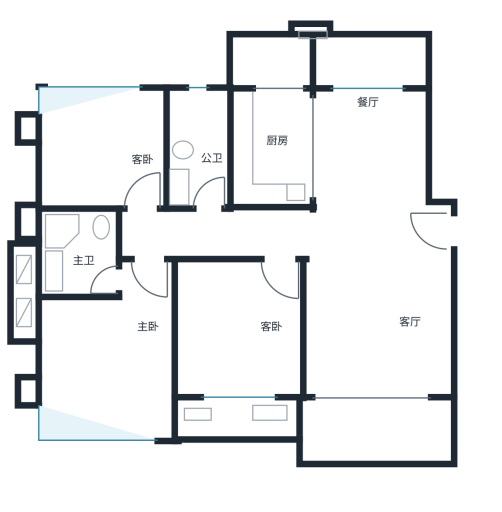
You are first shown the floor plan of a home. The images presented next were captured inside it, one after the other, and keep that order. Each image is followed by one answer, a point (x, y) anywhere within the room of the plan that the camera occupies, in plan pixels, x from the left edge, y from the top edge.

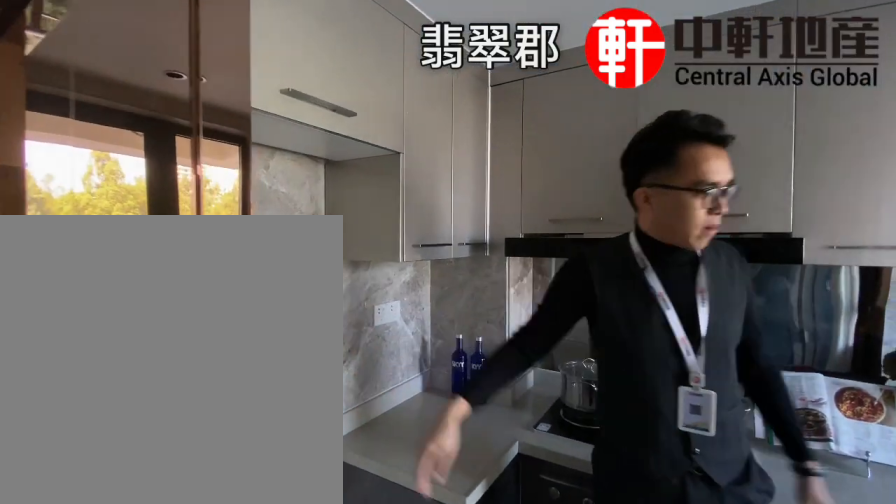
(282, 135)
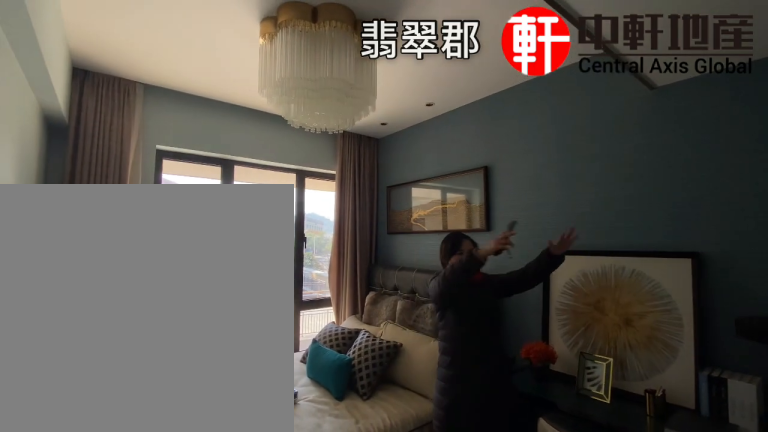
(239, 329)
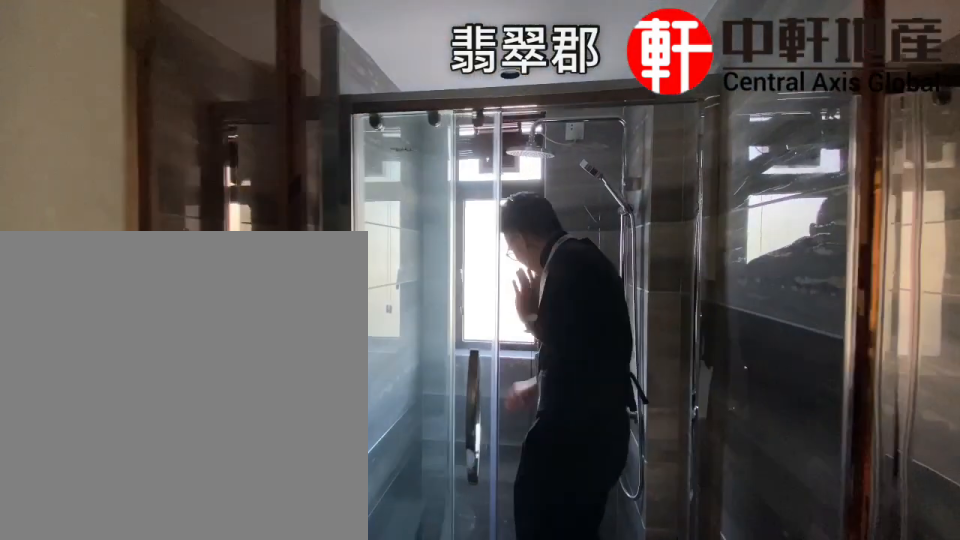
(193, 153)
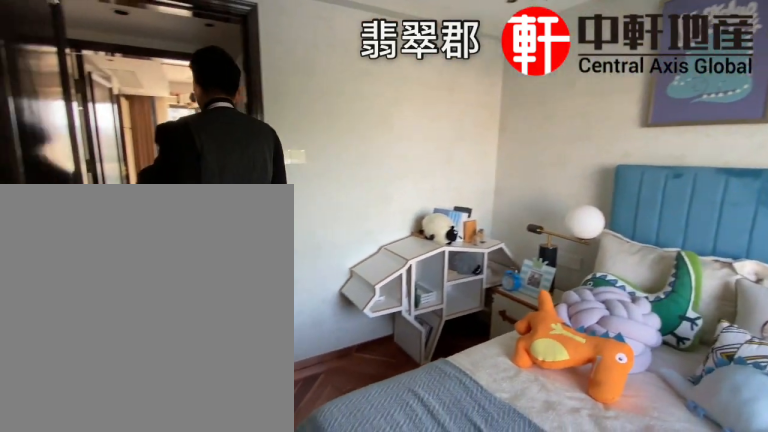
(107, 156)
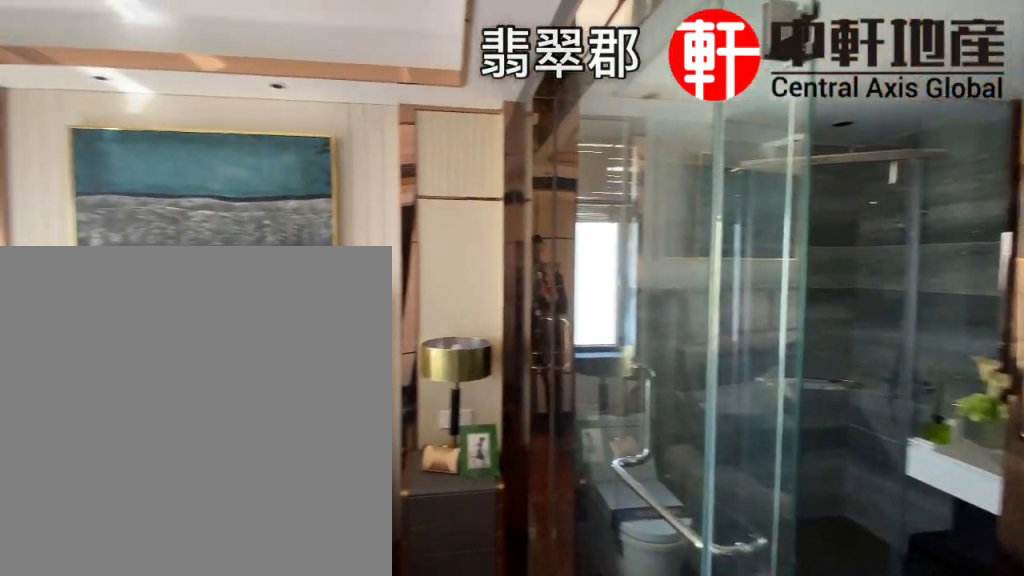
(102, 357)
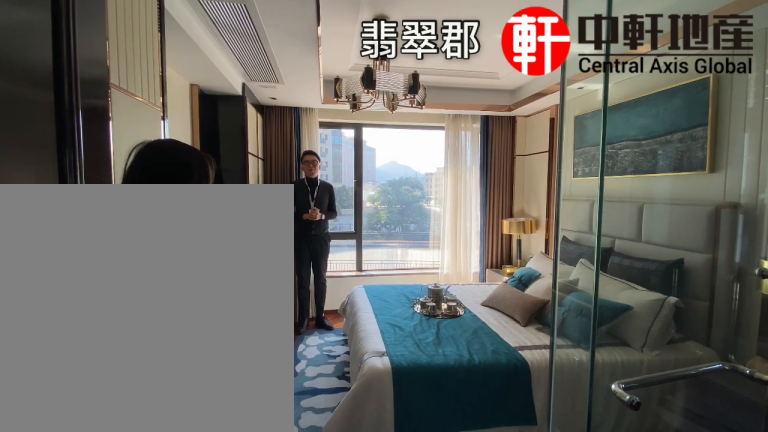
(102, 357)
